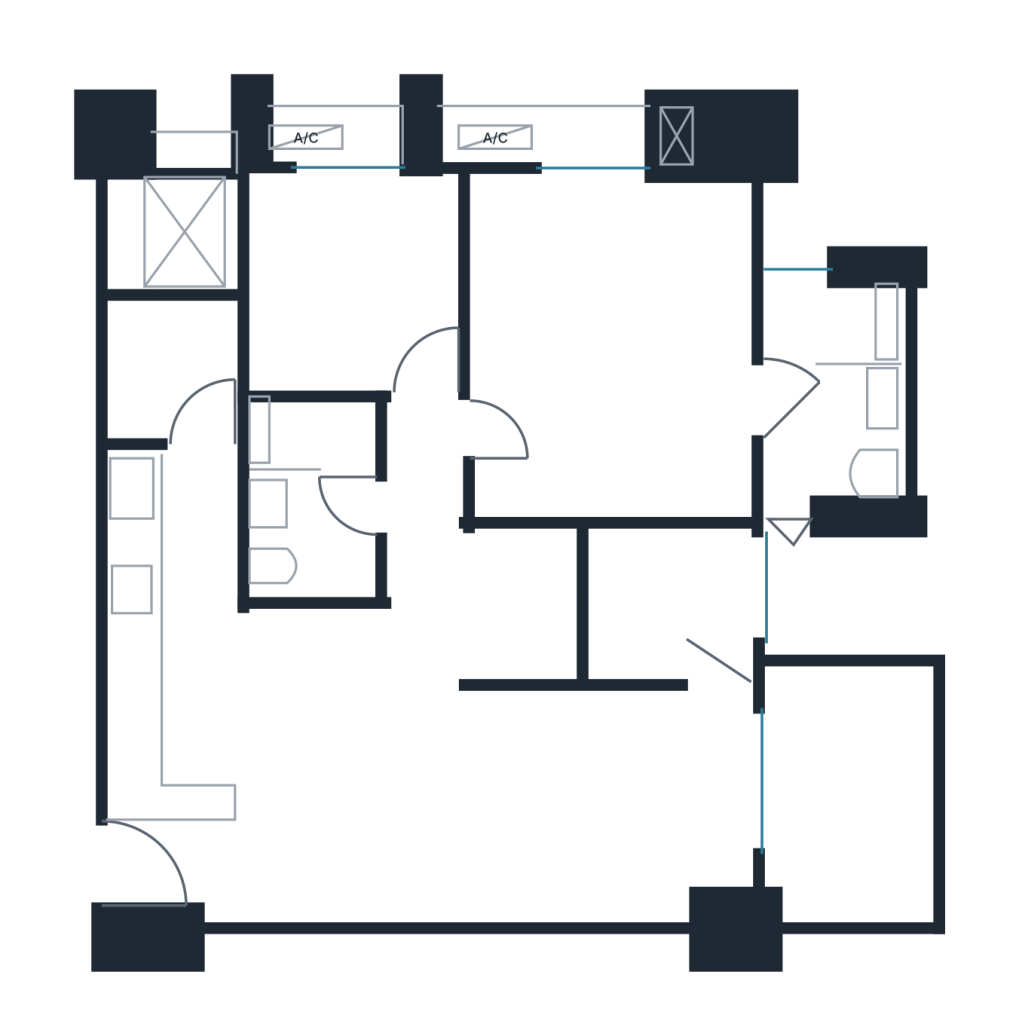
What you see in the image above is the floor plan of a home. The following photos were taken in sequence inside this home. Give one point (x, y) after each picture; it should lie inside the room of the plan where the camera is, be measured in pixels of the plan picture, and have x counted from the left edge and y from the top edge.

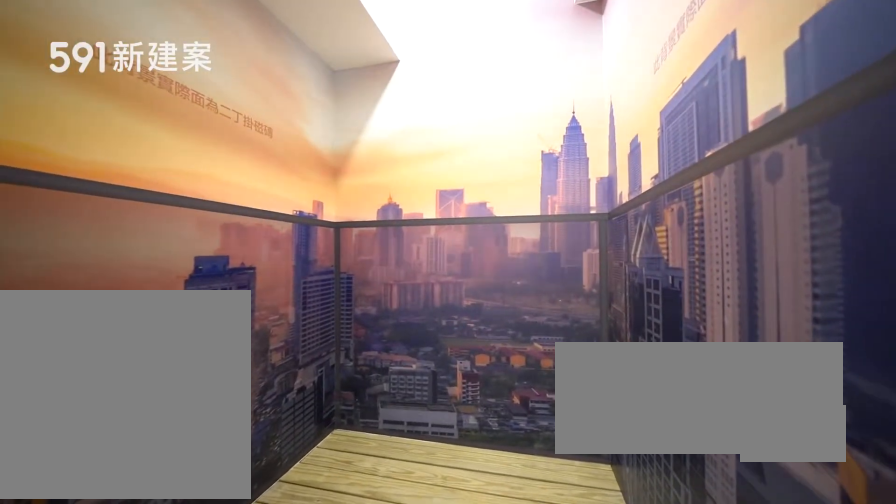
(168, 372)
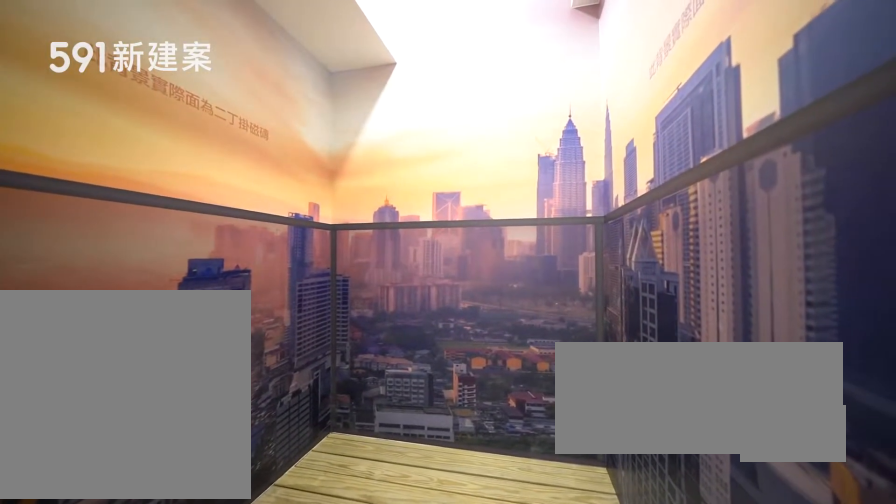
(168, 372)
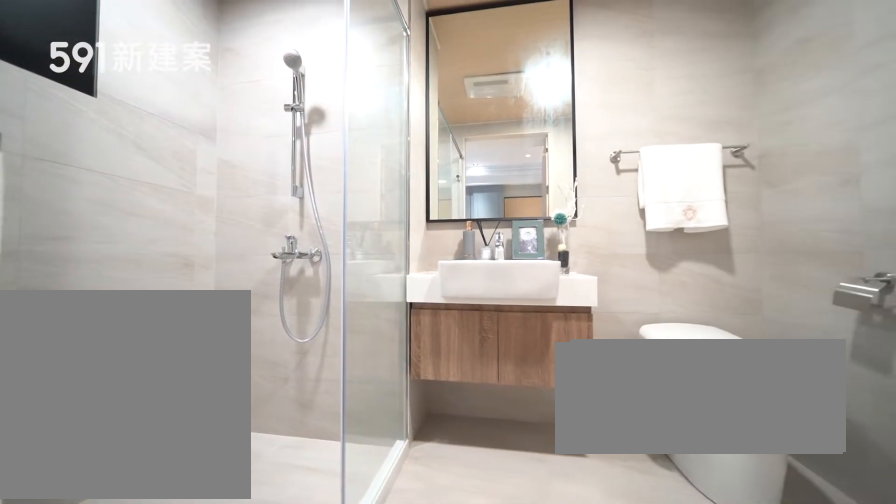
(839, 401)
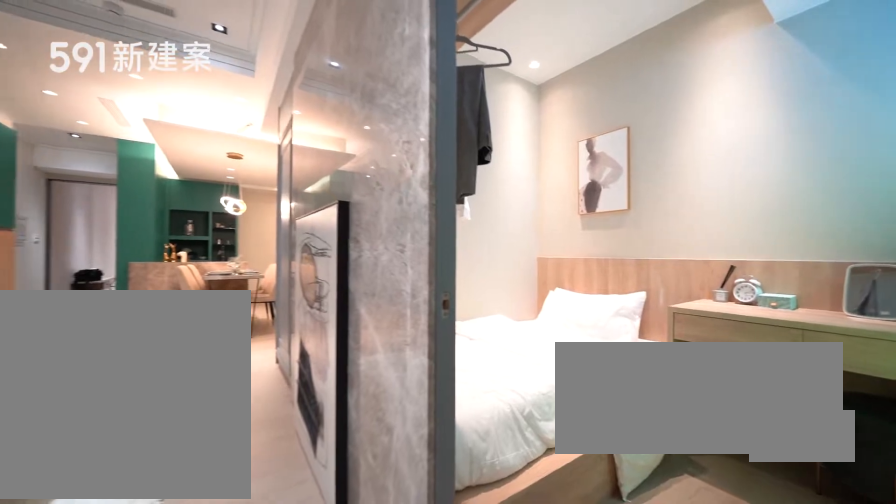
(673, 594)
